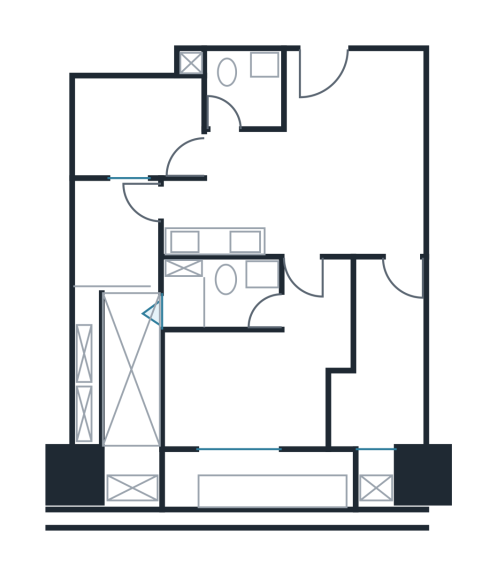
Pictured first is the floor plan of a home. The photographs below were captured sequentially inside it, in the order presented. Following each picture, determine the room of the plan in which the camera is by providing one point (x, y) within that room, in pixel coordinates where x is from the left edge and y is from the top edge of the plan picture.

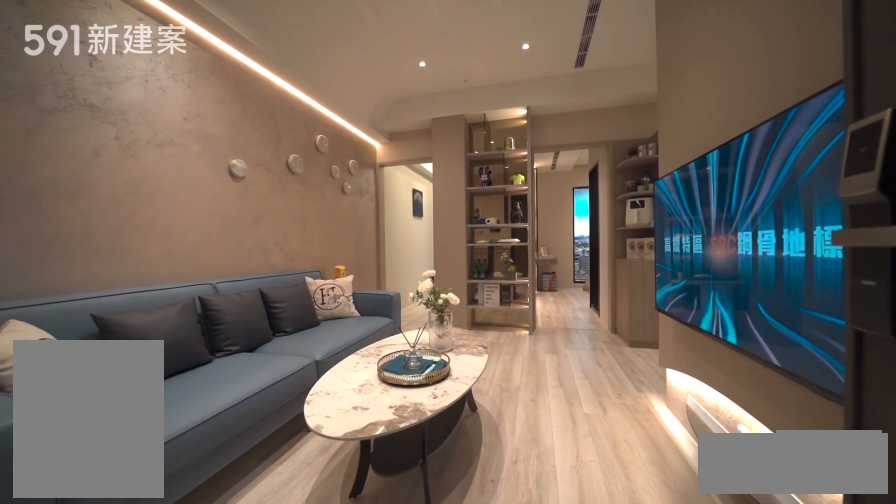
(354, 137)
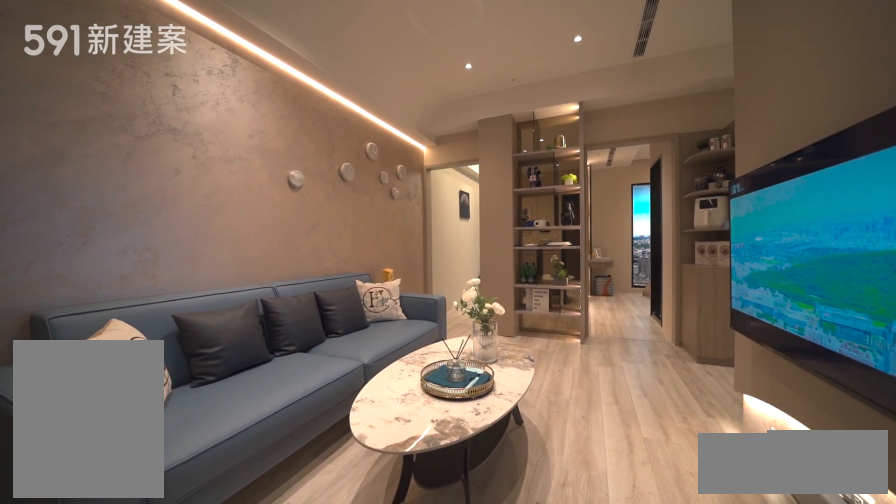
(354, 137)
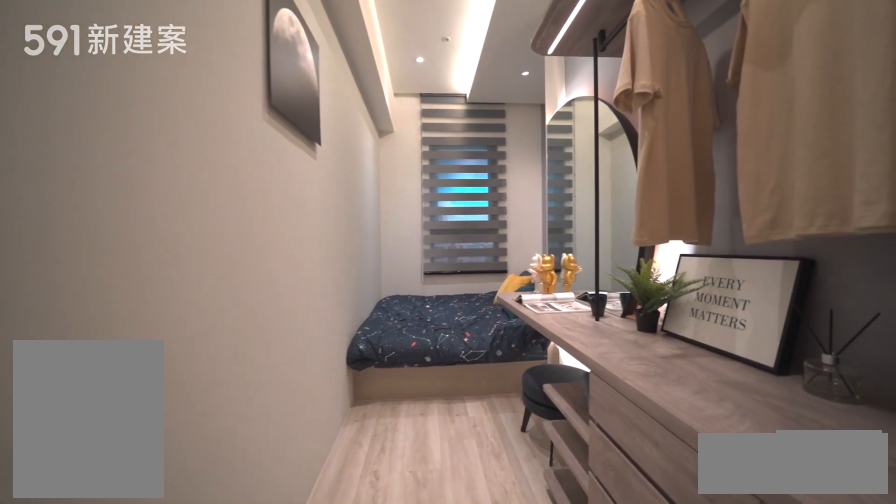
(383, 359)
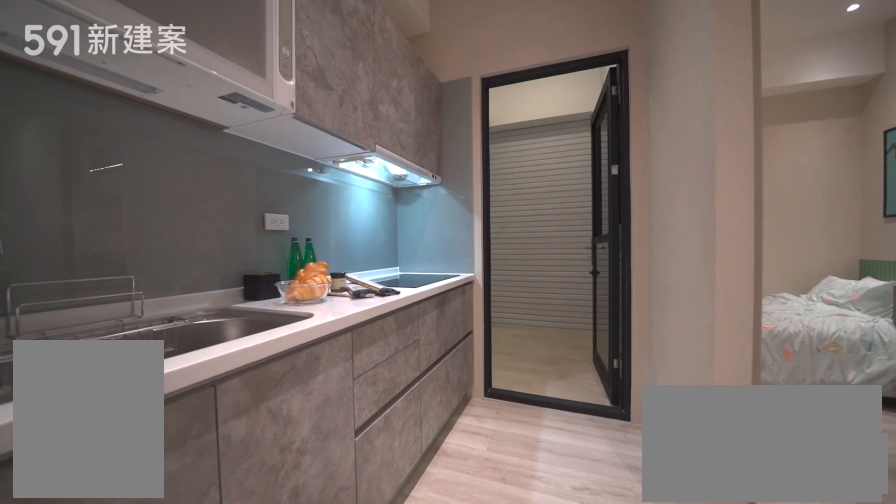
(229, 201)
